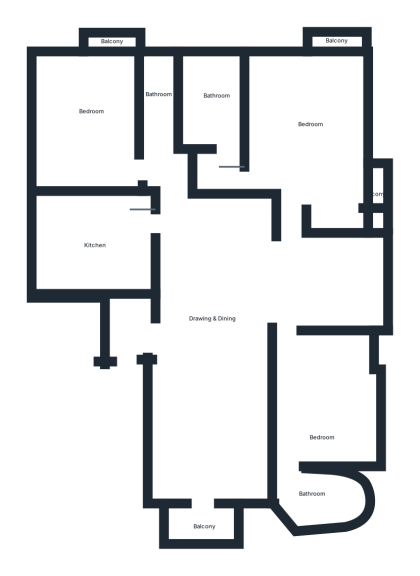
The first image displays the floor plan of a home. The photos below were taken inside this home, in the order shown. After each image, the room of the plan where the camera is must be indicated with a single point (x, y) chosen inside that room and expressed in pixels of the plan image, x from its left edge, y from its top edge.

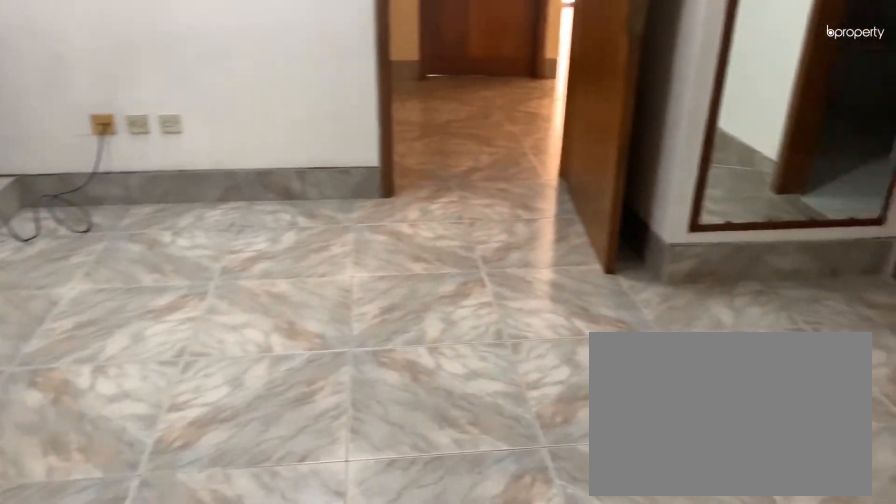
(311, 125)
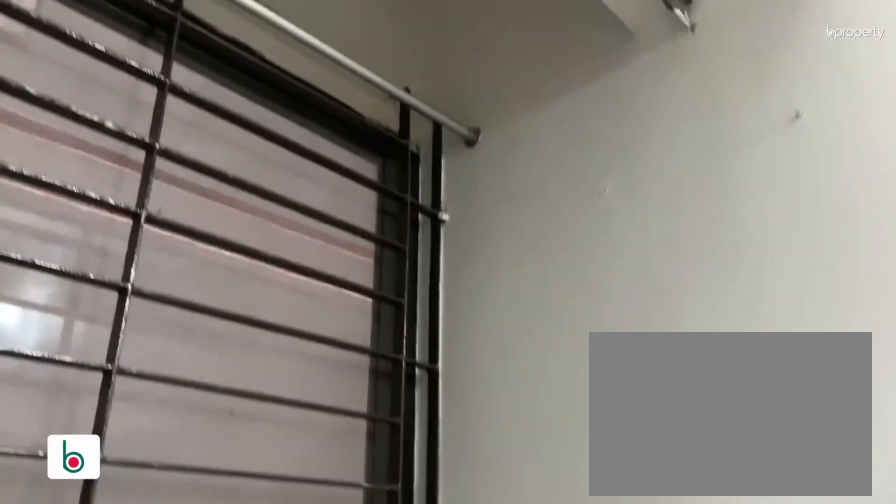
(381, 194)
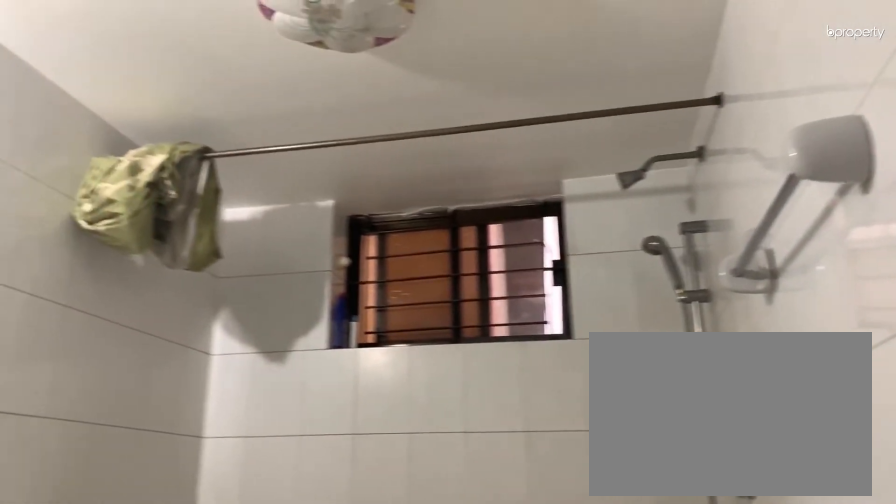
(214, 101)
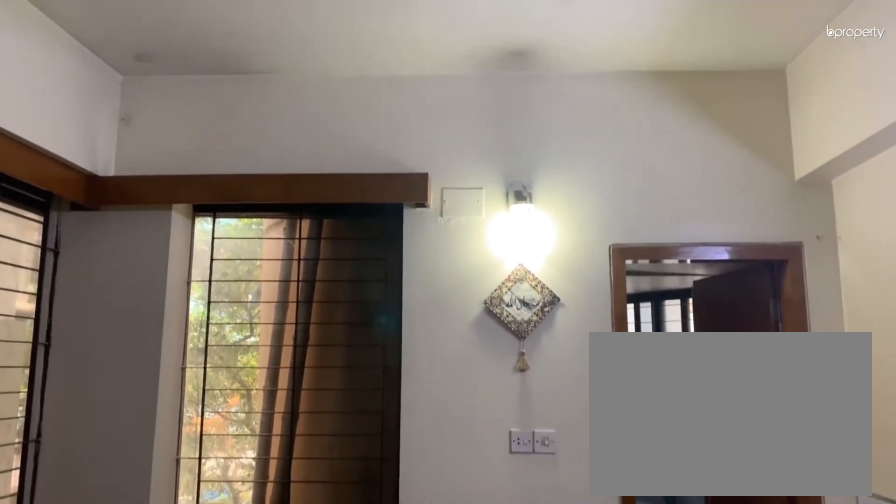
(322, 409)
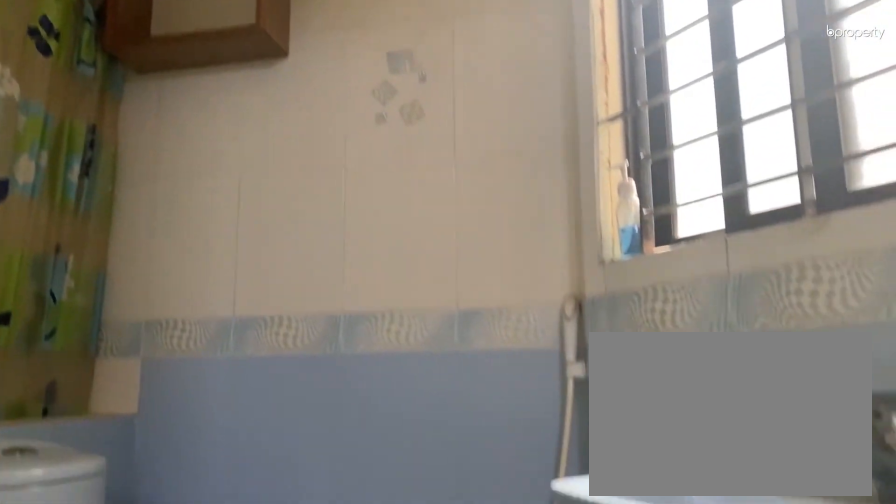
(323, 499)
